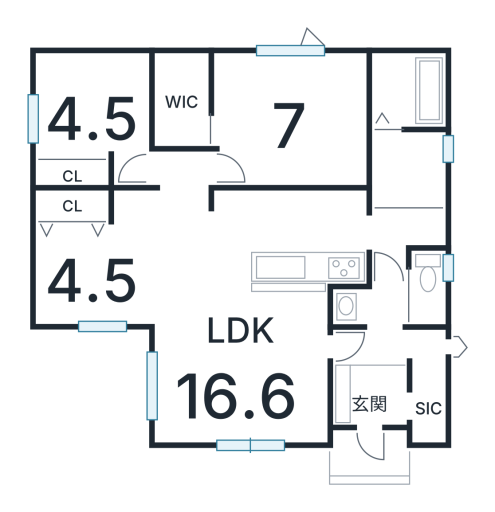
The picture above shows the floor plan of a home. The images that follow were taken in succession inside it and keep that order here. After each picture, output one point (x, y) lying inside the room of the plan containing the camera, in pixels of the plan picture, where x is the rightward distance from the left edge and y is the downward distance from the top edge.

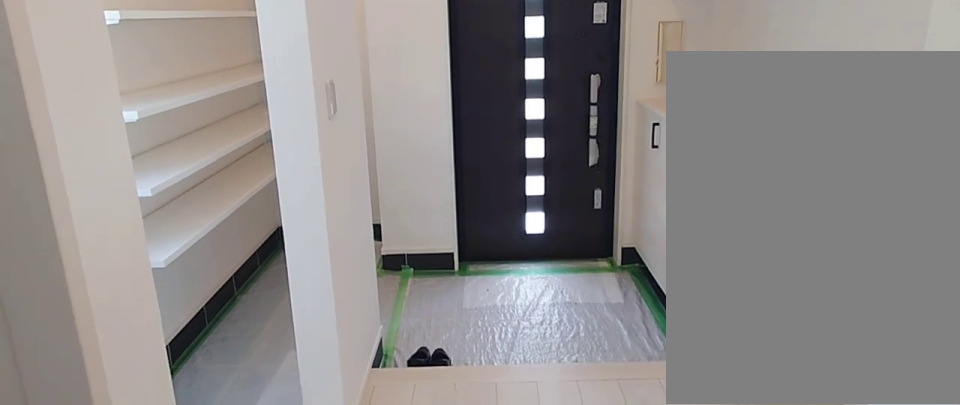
(390, 400)
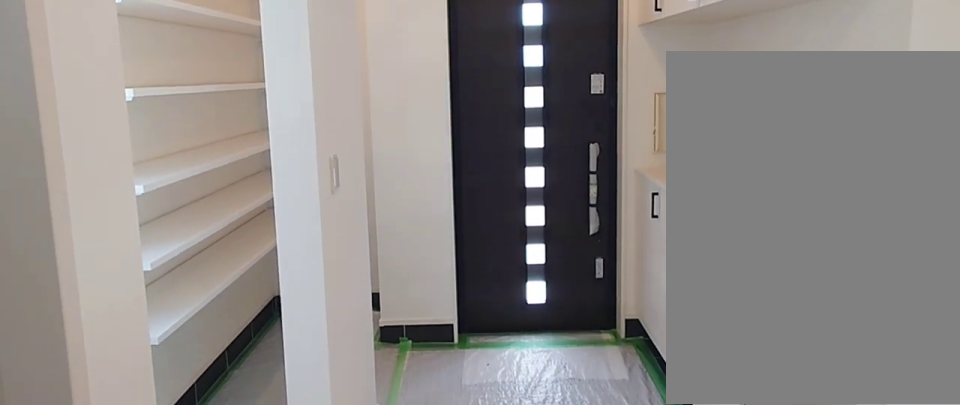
(390, 400)
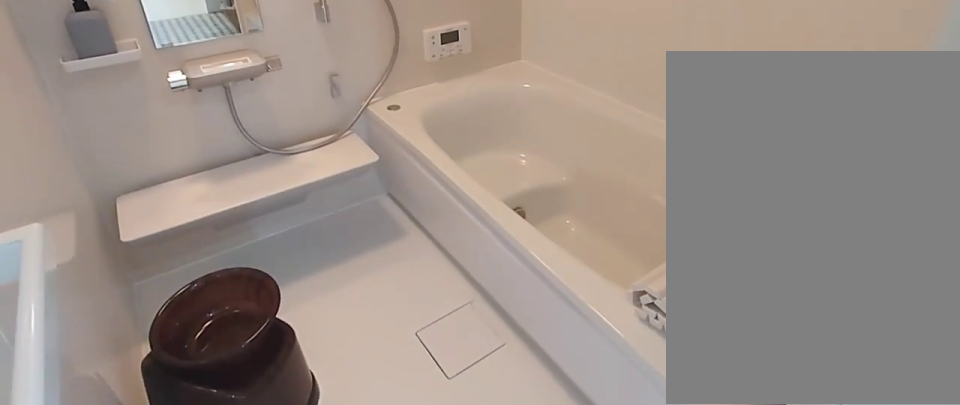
(405, 93)
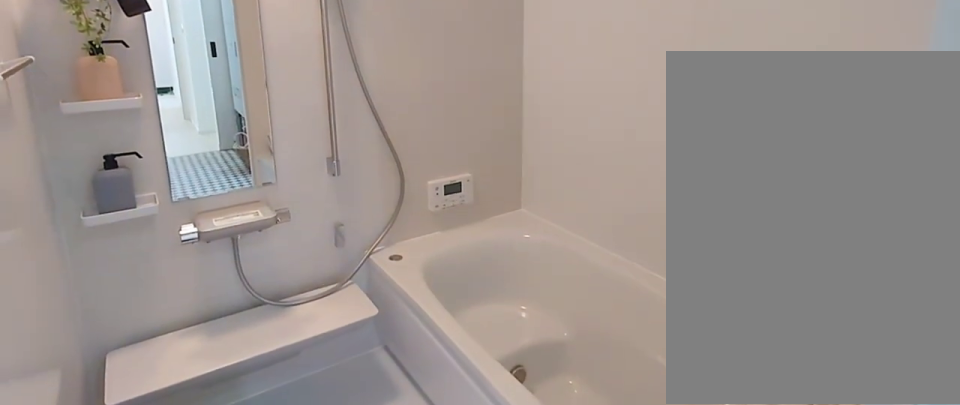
(405, 93)
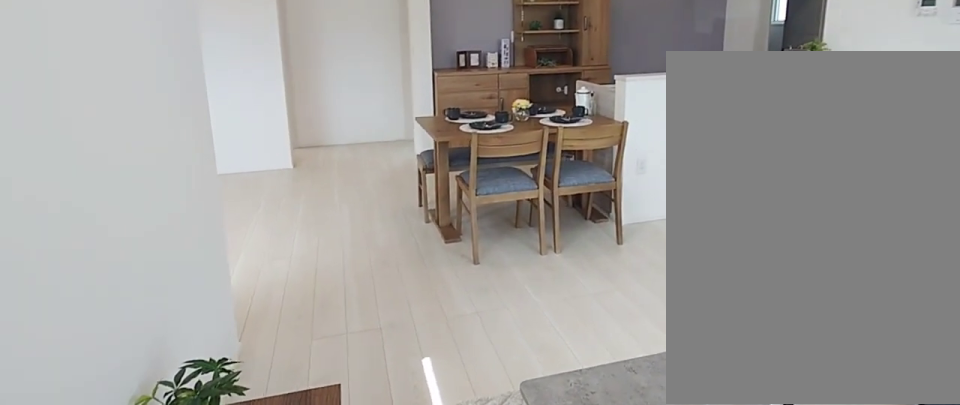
(240, 370)
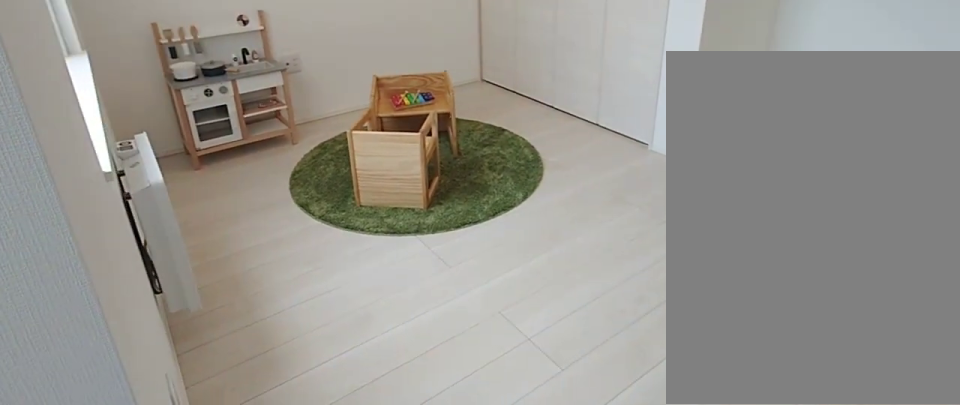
(83, 281)
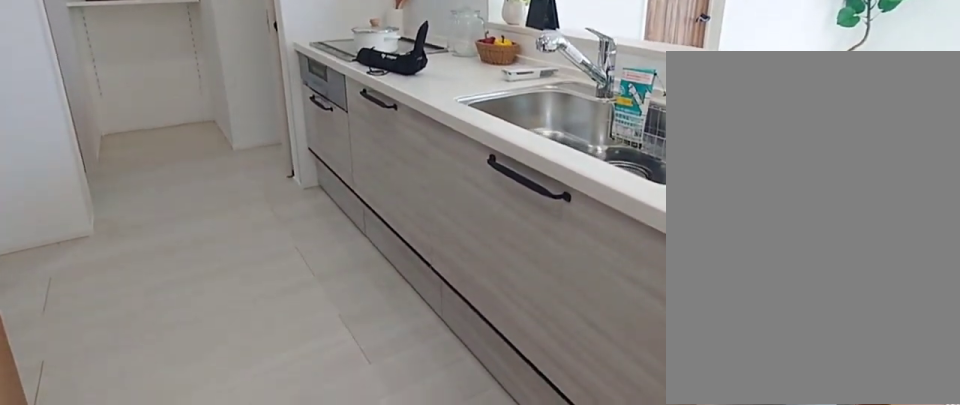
(292, 238)
